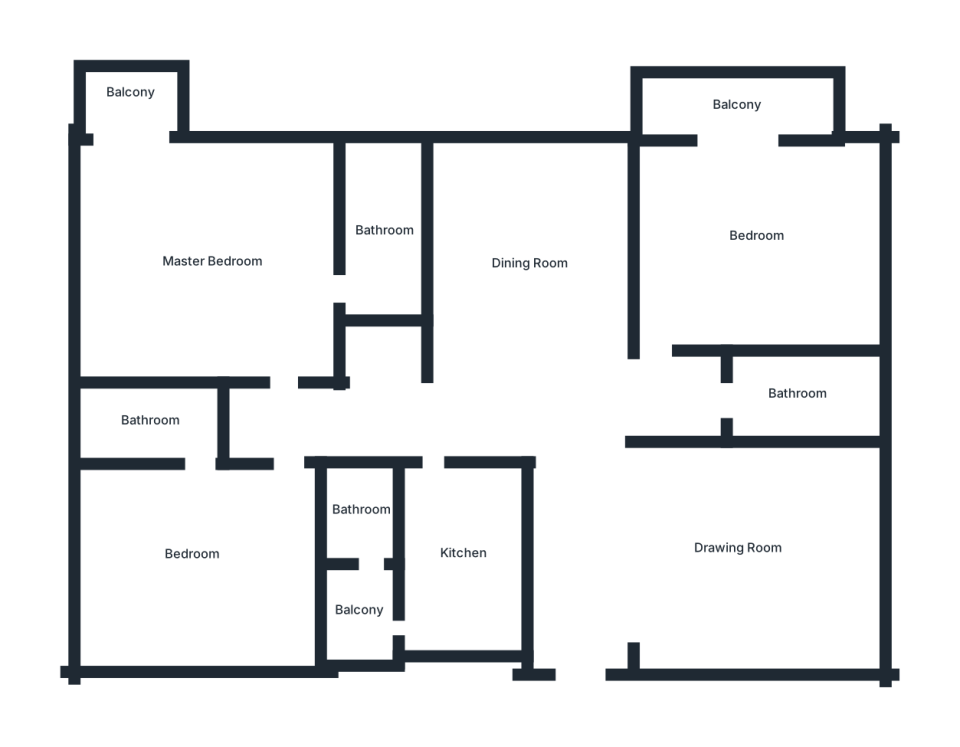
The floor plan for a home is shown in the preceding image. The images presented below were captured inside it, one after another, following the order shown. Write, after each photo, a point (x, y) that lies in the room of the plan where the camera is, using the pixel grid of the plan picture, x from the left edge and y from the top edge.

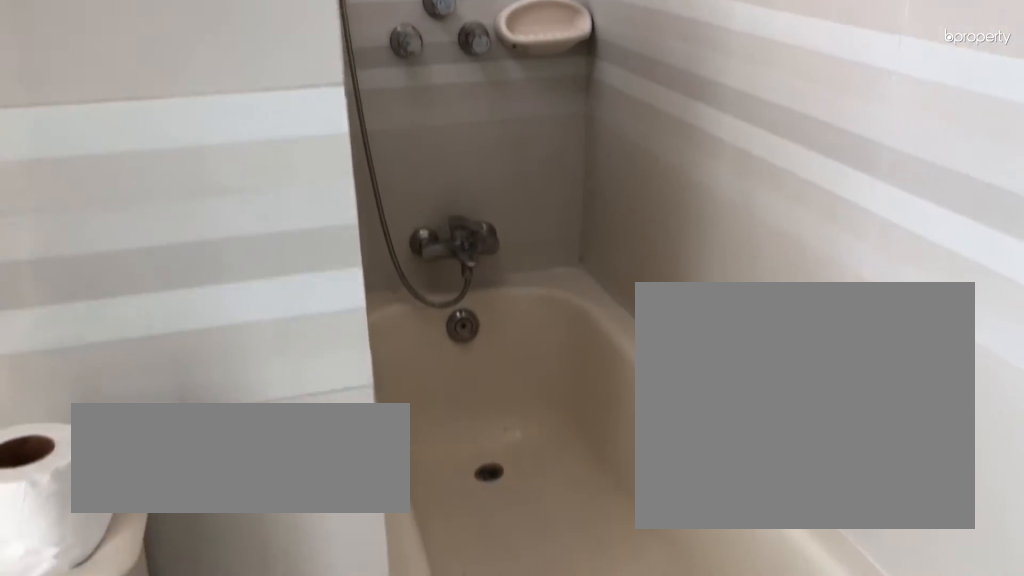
(383, 230)
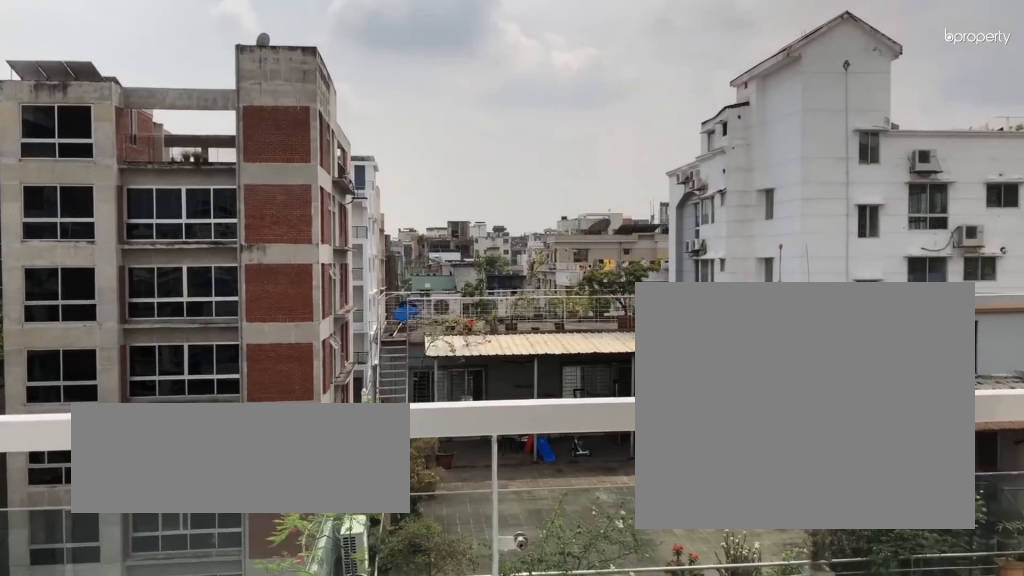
(130, 92)
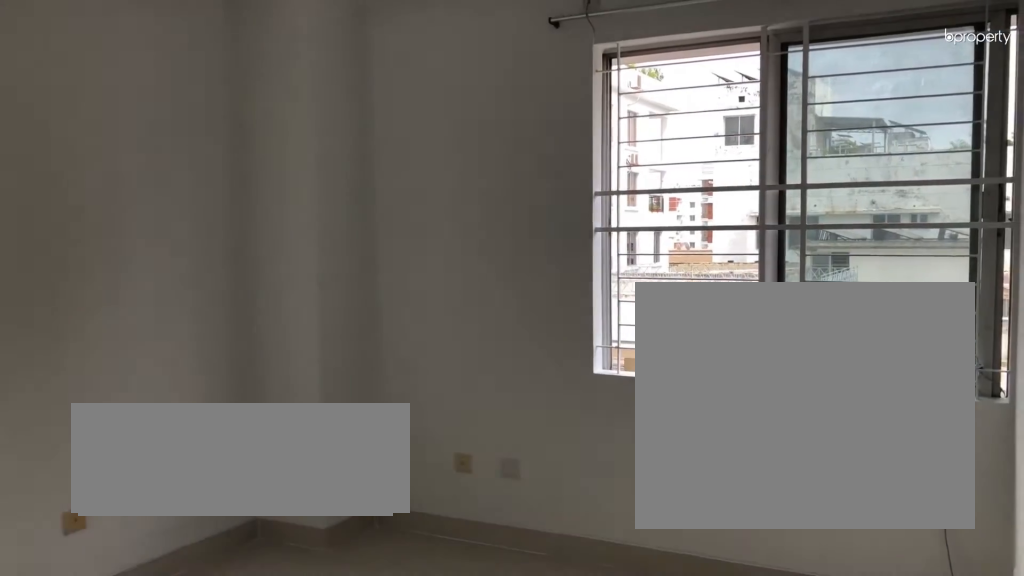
(192, 554)
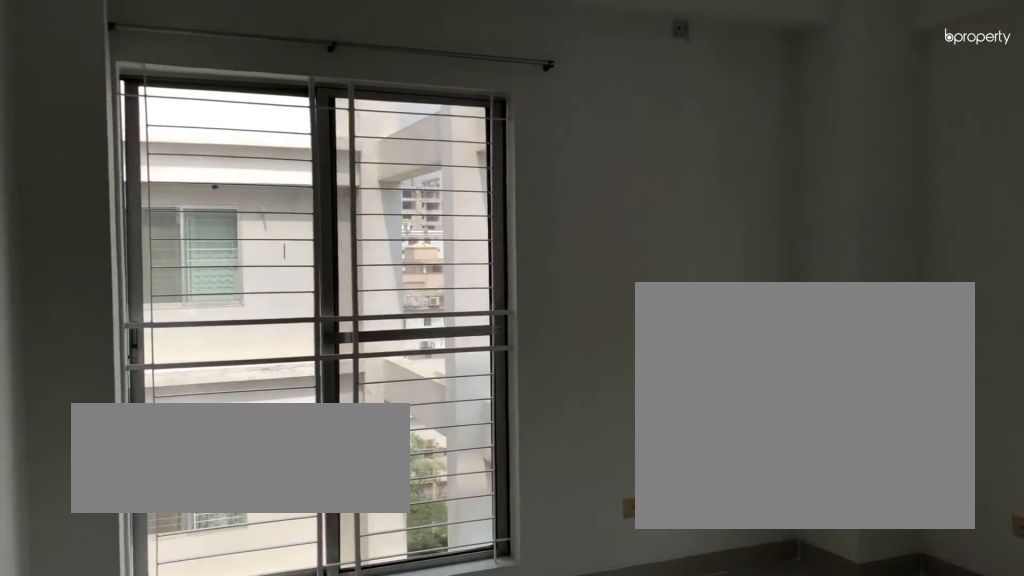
(192, 554)
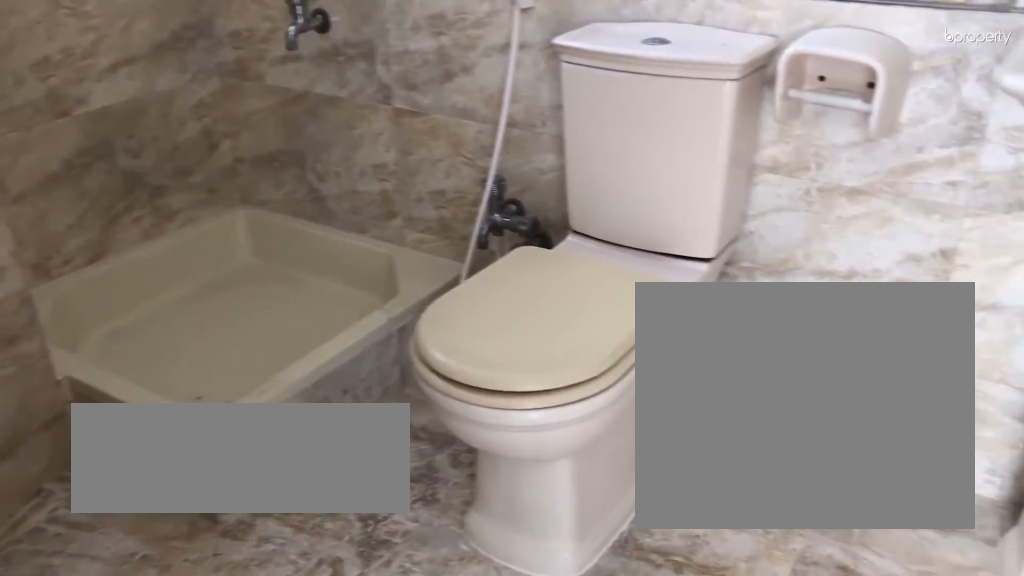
(151, 419)
